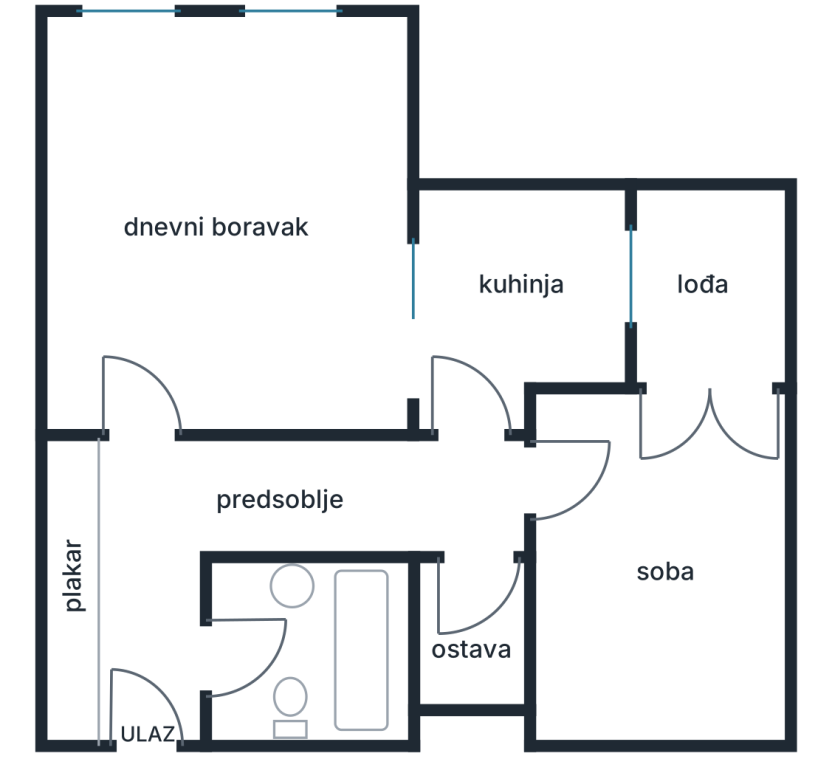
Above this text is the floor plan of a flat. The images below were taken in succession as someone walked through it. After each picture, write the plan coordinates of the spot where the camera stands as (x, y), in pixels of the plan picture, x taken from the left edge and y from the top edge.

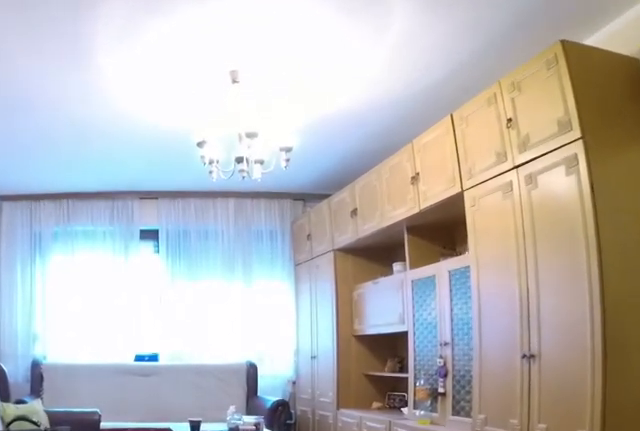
(141, 450)
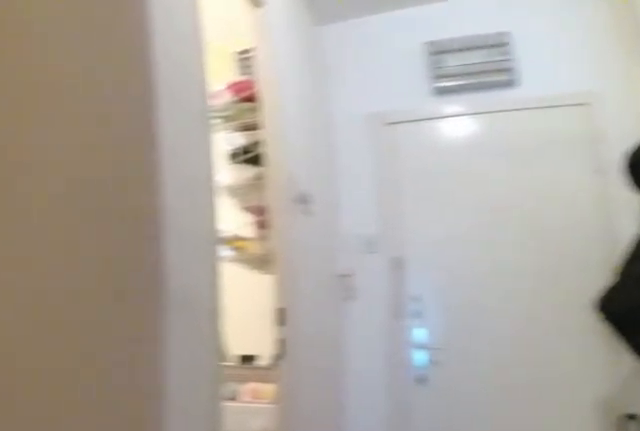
(106, 456)
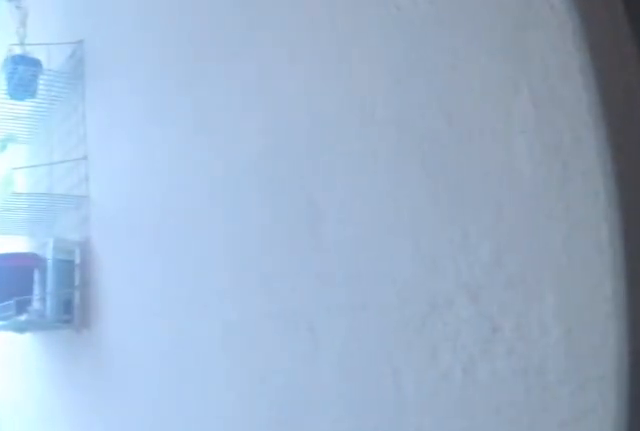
(758, 427)
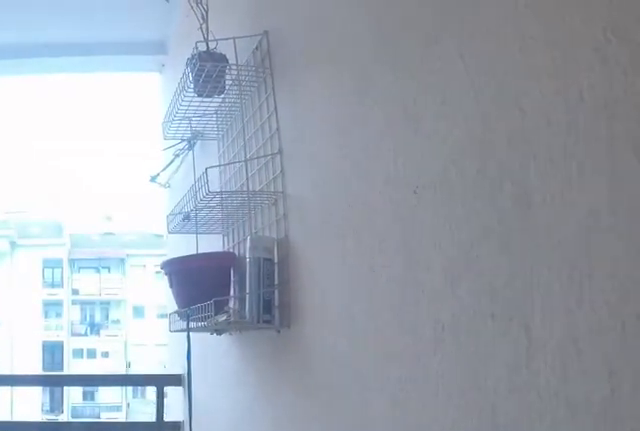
(745, 426)
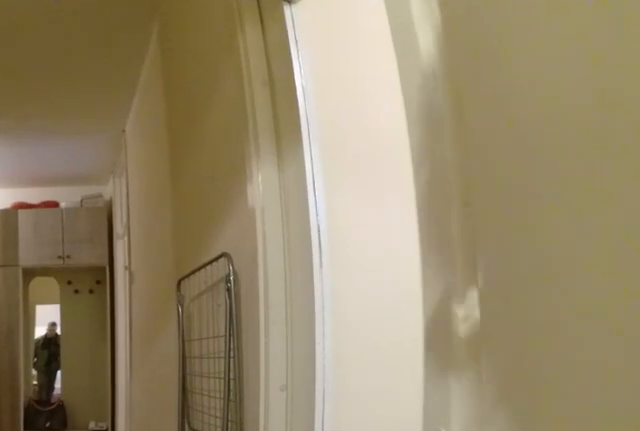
(565, 508)
